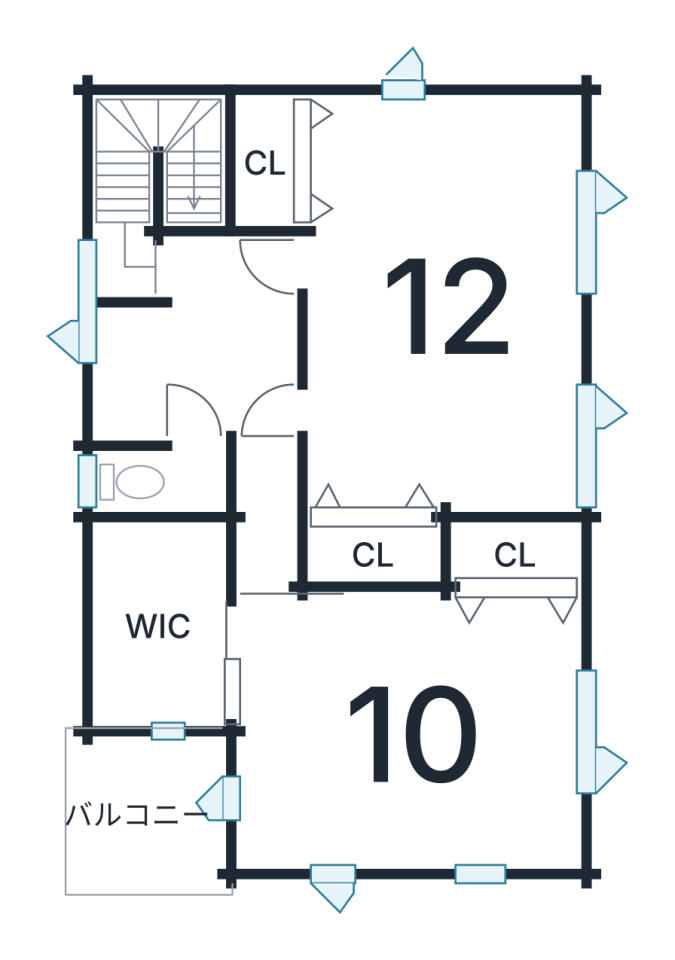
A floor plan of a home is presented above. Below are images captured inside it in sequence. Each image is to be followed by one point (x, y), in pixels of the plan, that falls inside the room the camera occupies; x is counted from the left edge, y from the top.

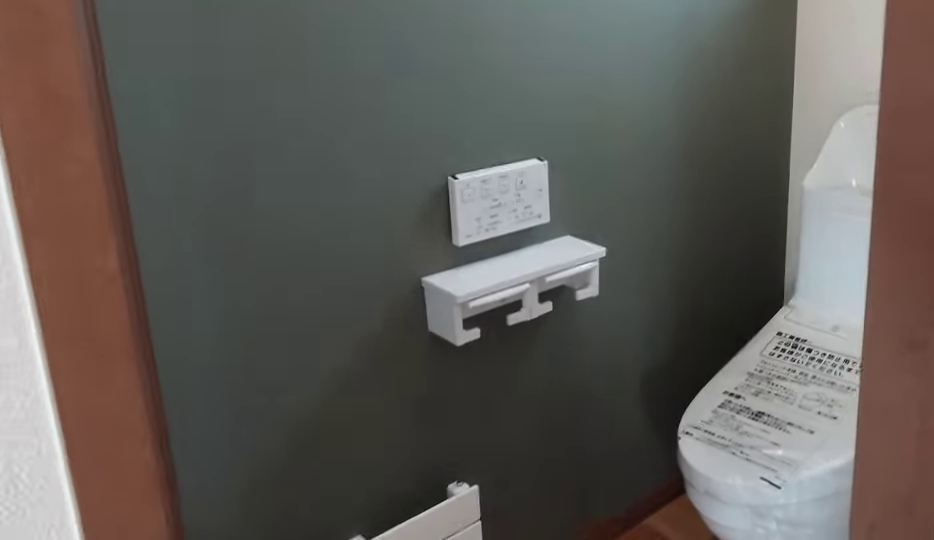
(156, 493)
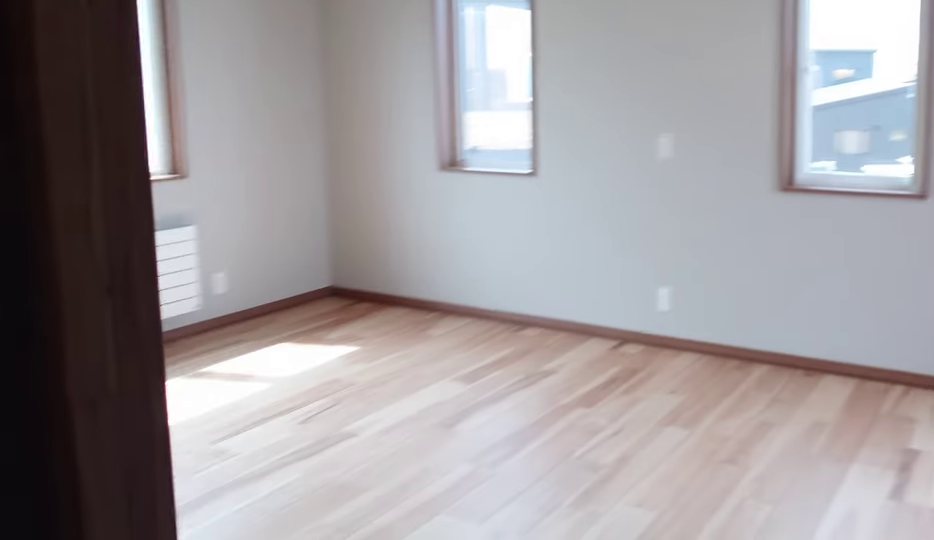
(394, 743)
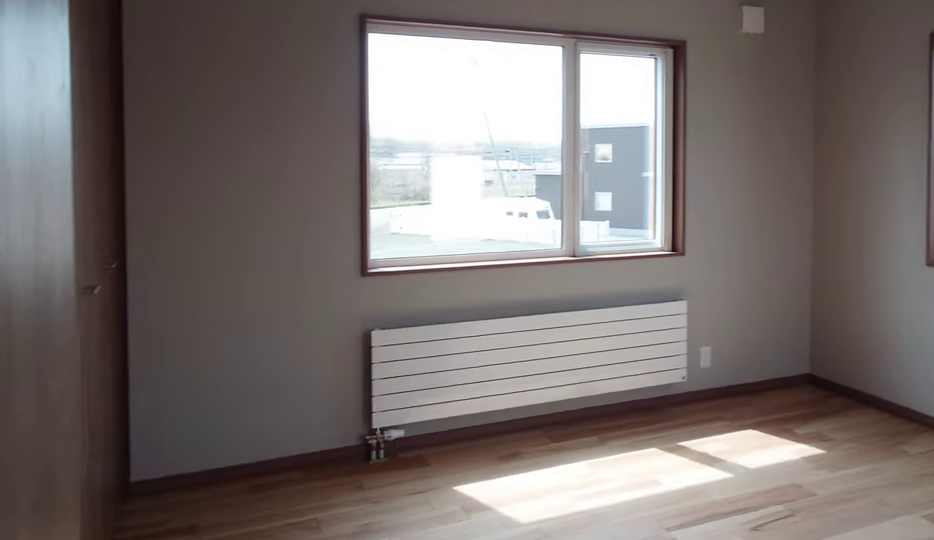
(394, 743)
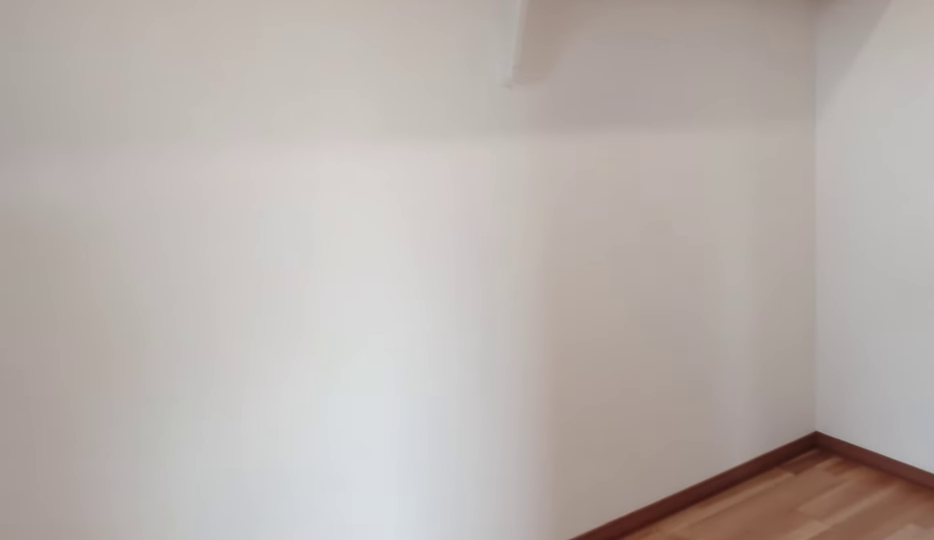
(164, 634)
